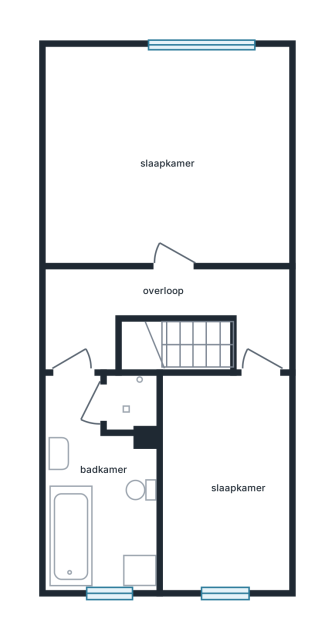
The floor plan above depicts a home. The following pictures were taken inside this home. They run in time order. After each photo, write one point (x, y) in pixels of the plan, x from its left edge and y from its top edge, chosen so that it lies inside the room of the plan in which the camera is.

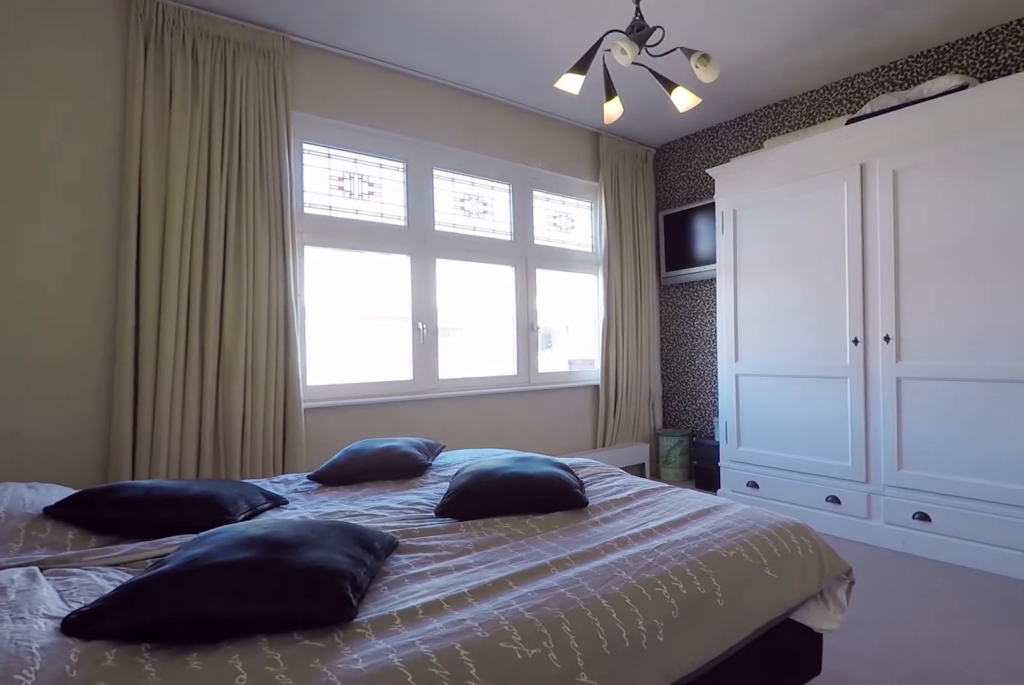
(153, 156)
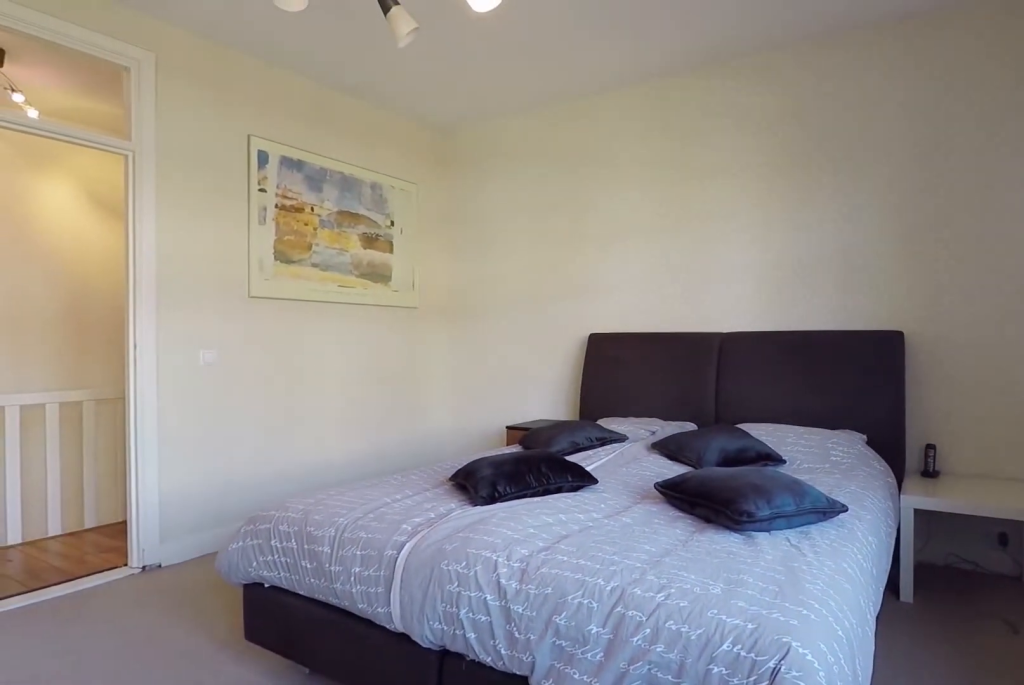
(153, 156)
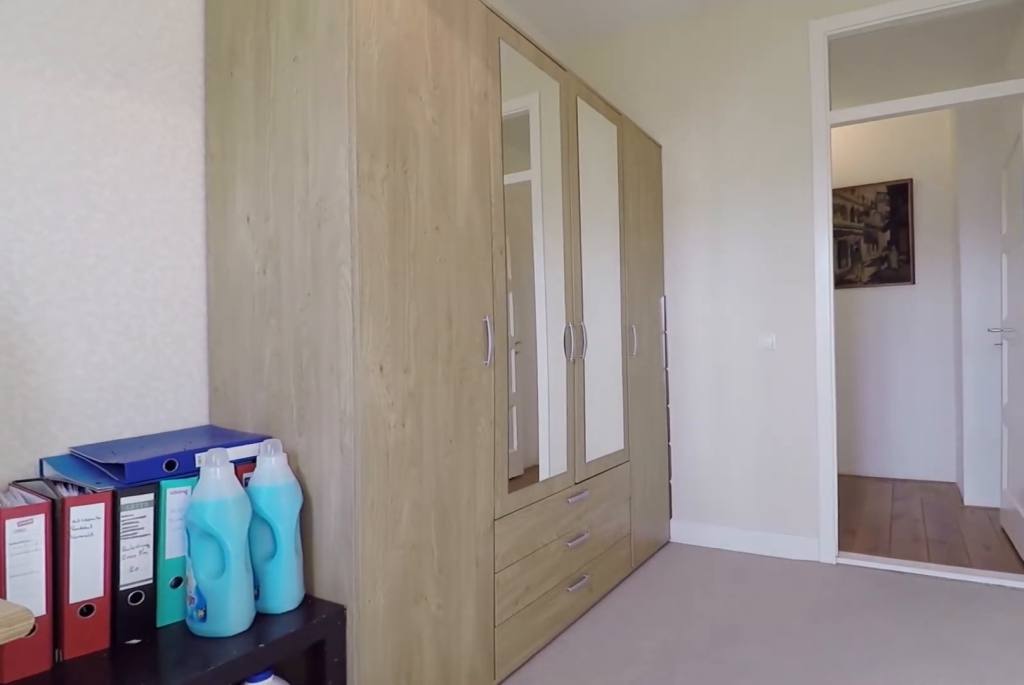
(225, 480)
